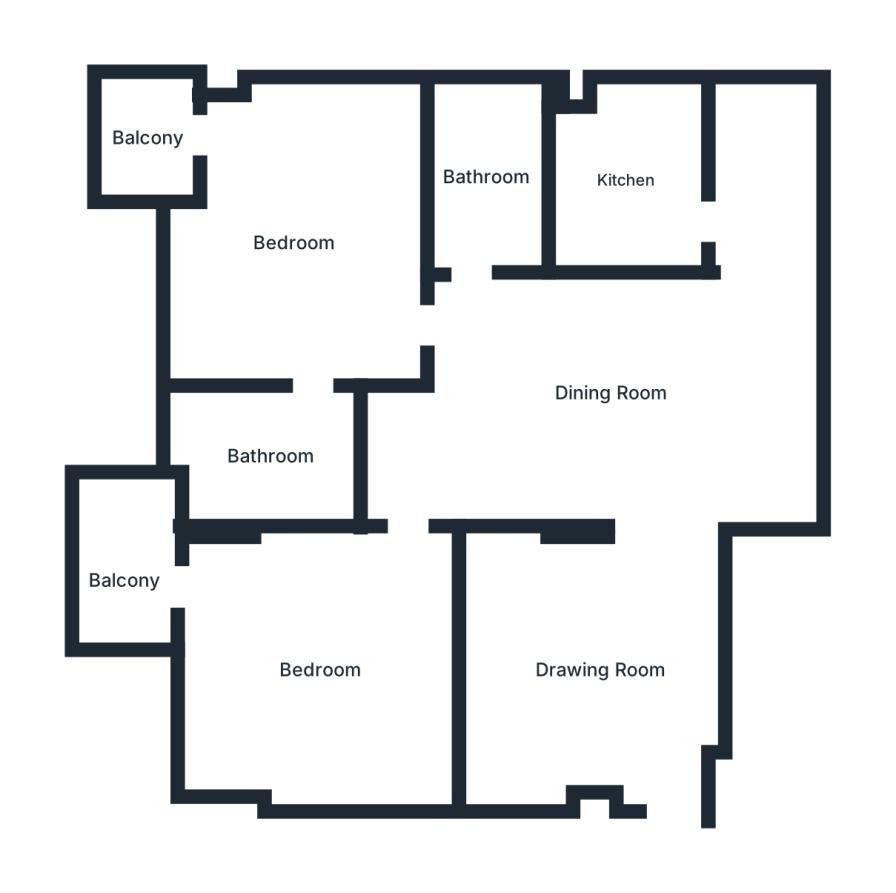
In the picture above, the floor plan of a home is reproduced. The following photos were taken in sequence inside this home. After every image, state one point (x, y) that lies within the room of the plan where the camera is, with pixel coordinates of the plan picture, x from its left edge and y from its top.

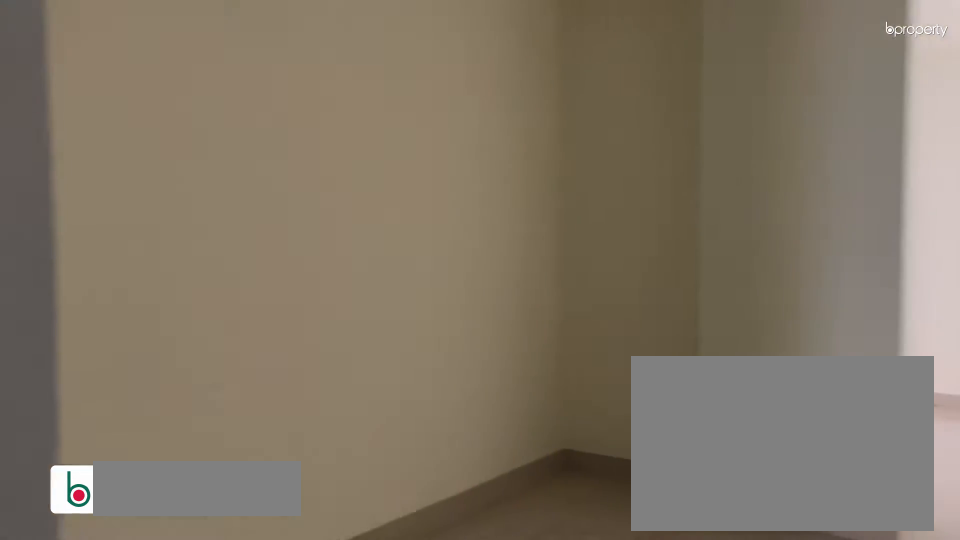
(599, 674)
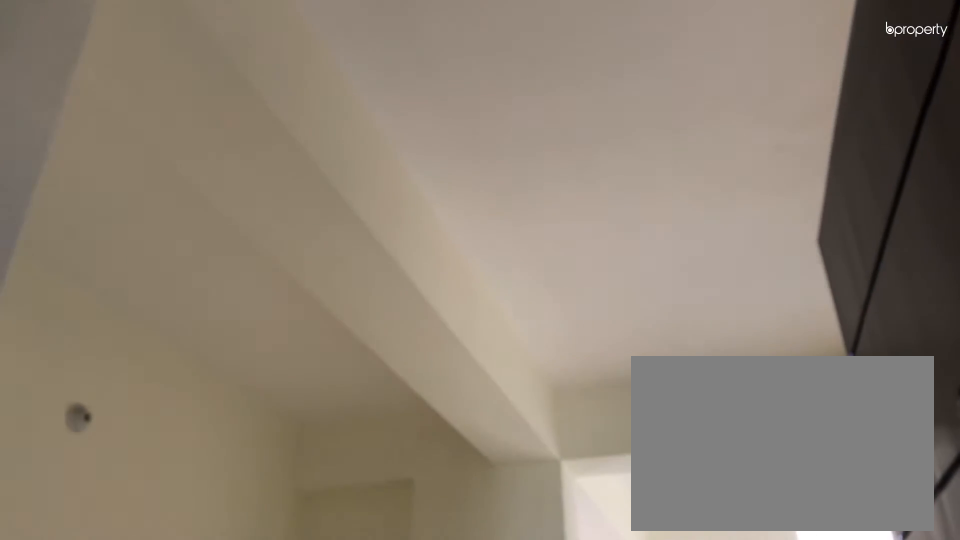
(598, 675)
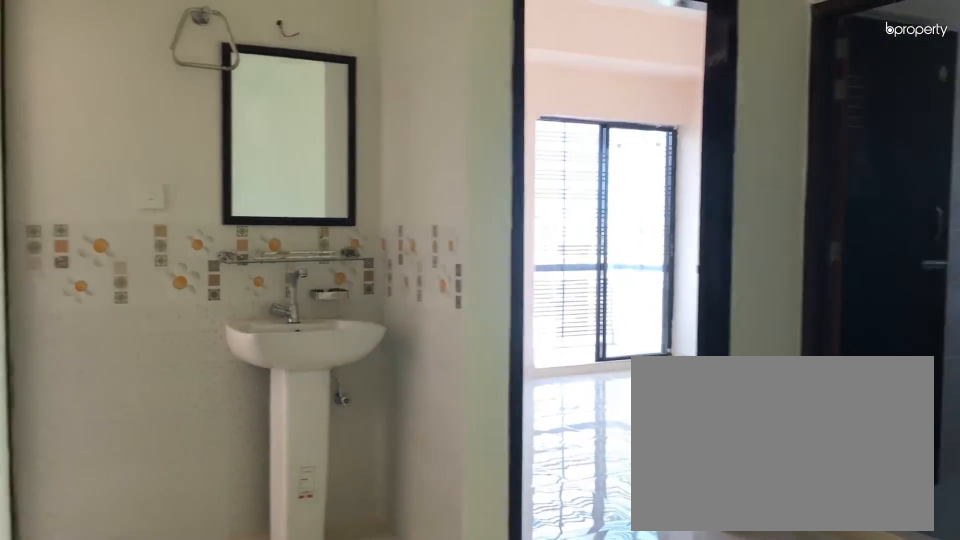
(610, 395)
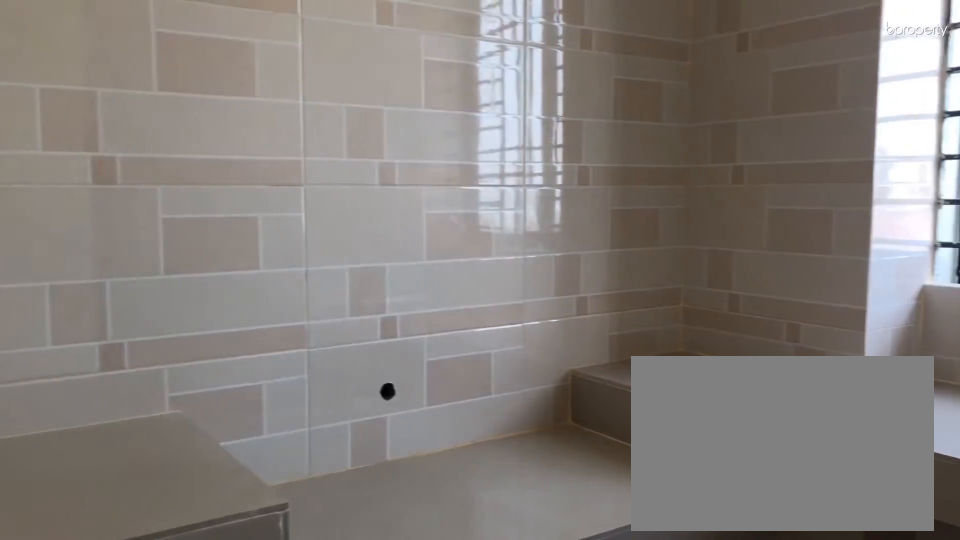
(628, 181)
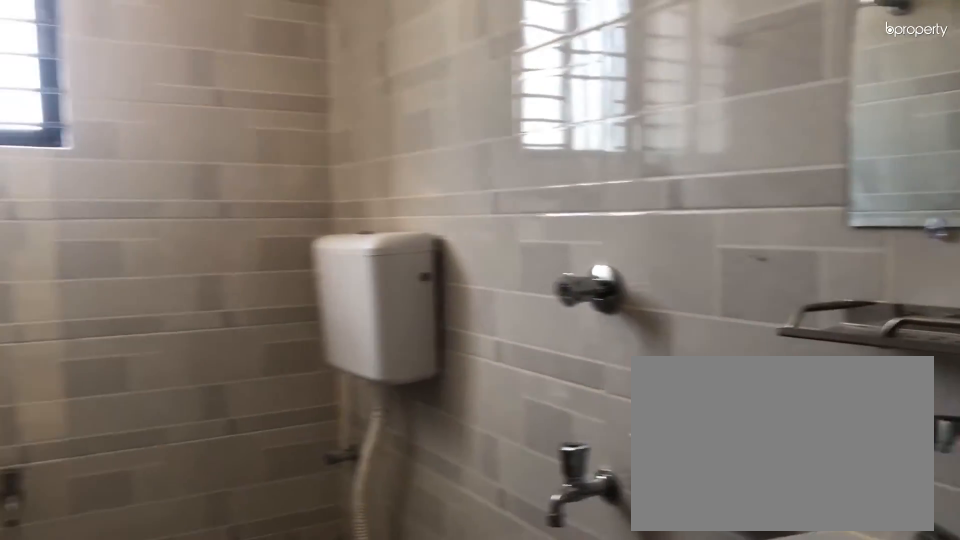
(487, 175)
